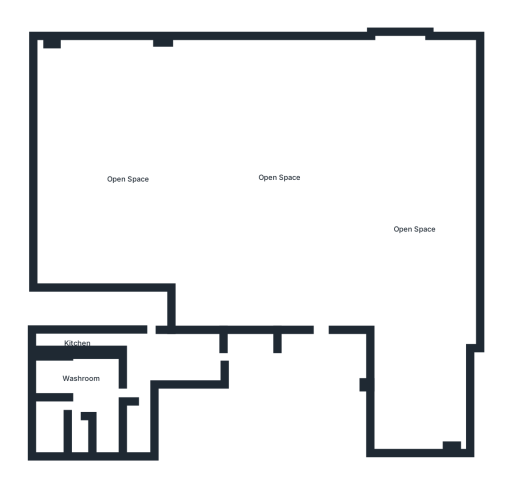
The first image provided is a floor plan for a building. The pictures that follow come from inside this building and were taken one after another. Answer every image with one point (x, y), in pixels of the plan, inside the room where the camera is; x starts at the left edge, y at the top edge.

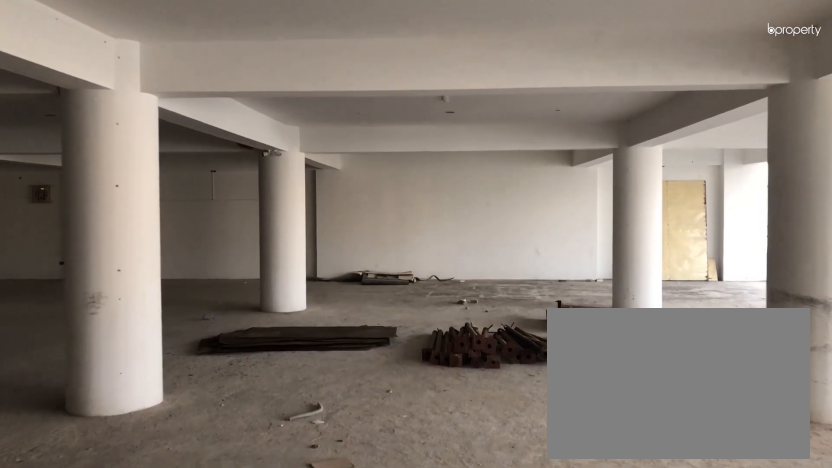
(320, 300)
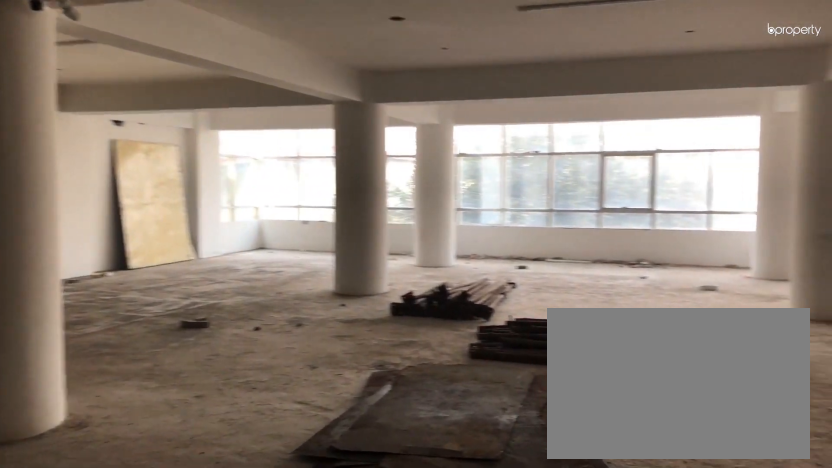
(281, 175)
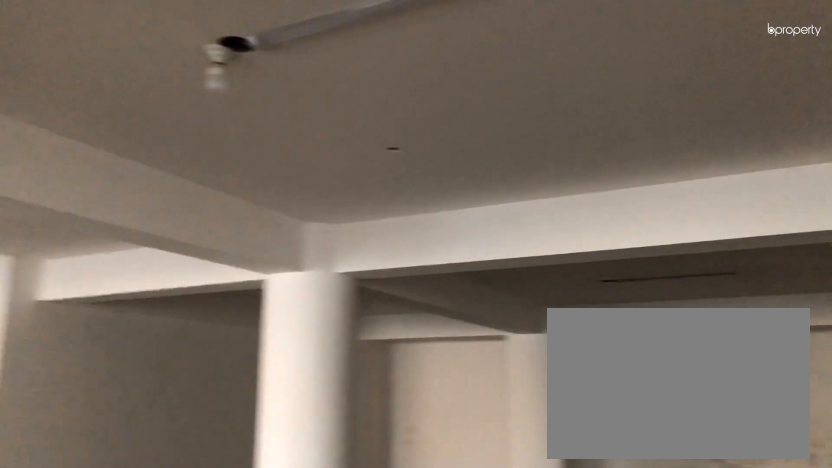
(281, 175)
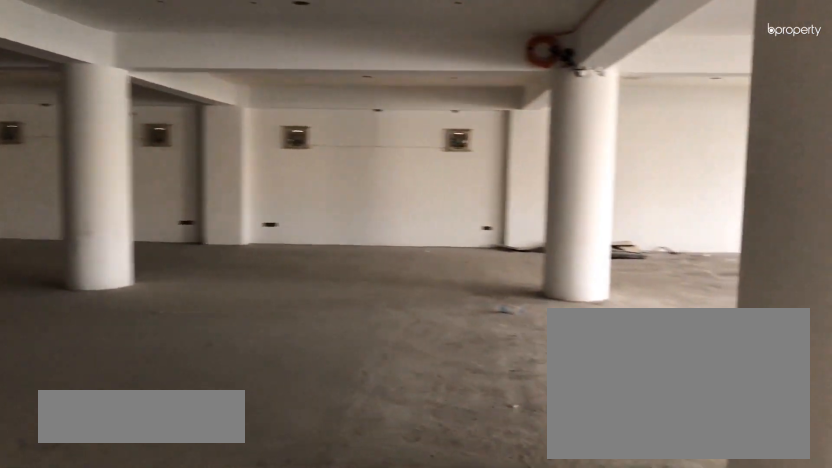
(128, 178)
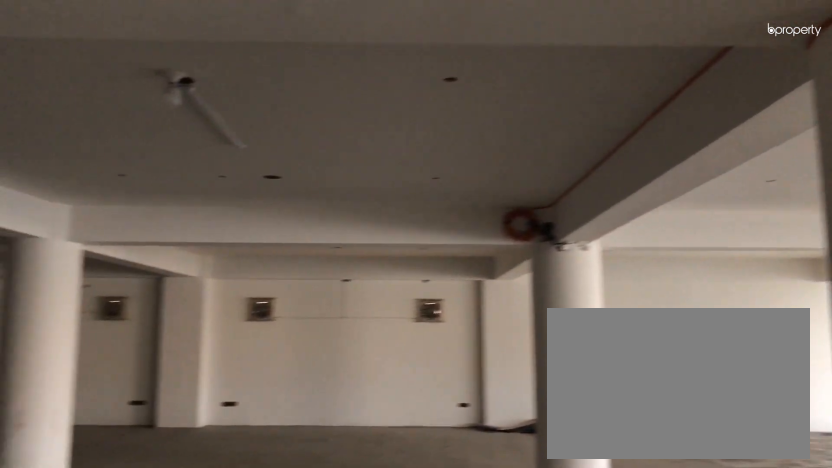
(128, 178)
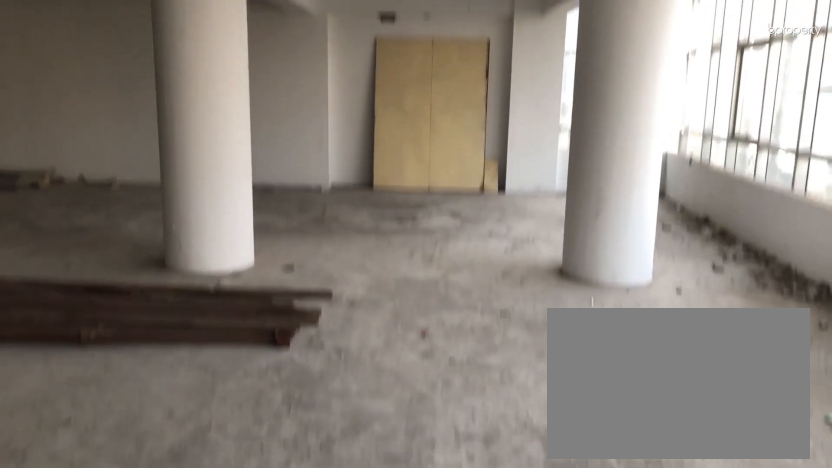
(417, 228)
